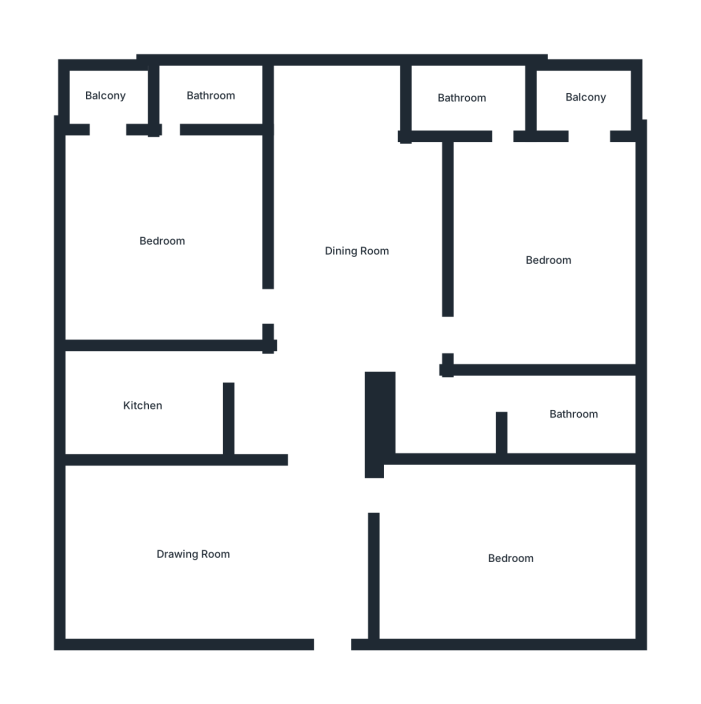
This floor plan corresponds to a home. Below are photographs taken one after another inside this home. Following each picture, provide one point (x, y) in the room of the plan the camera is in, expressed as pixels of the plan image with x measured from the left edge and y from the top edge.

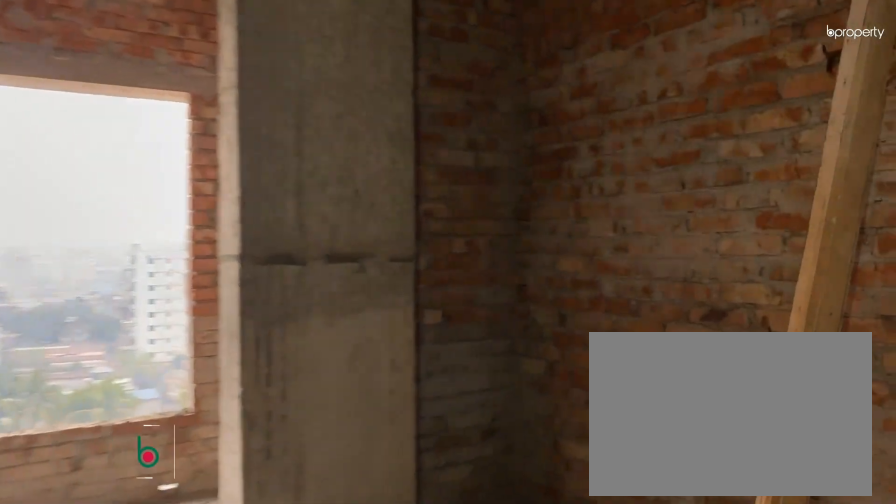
(354, 250)
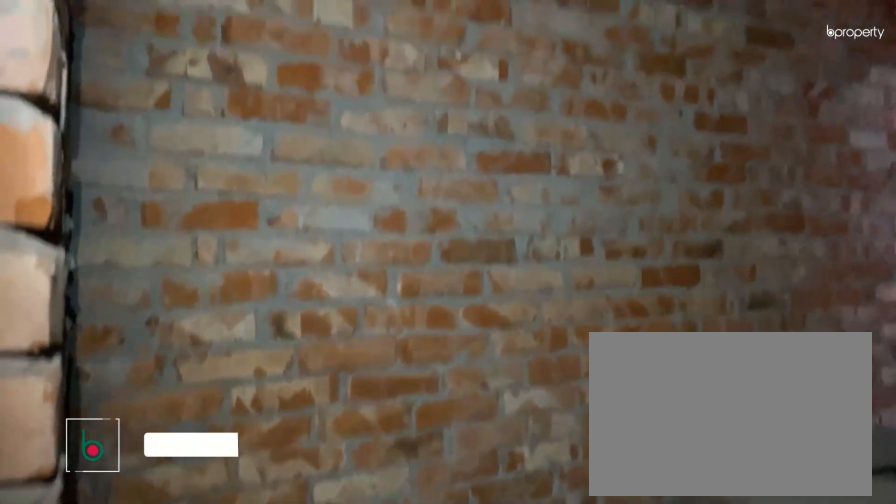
(142, 407)
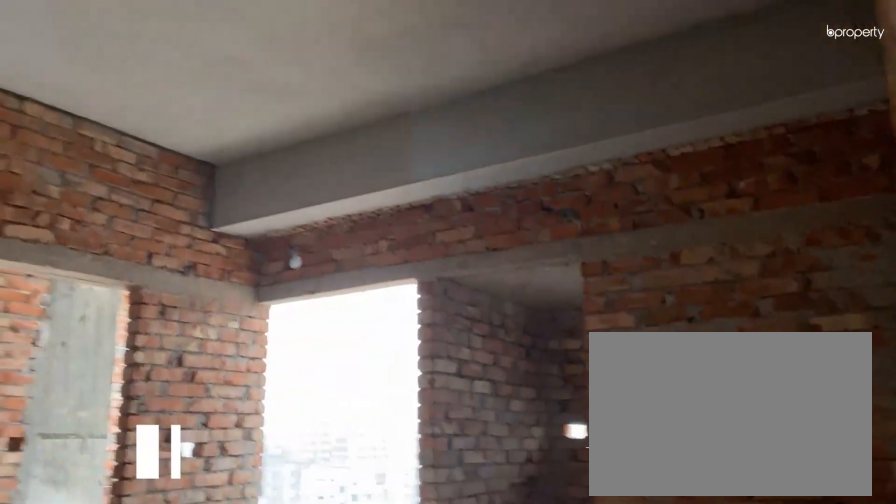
(161, 241)
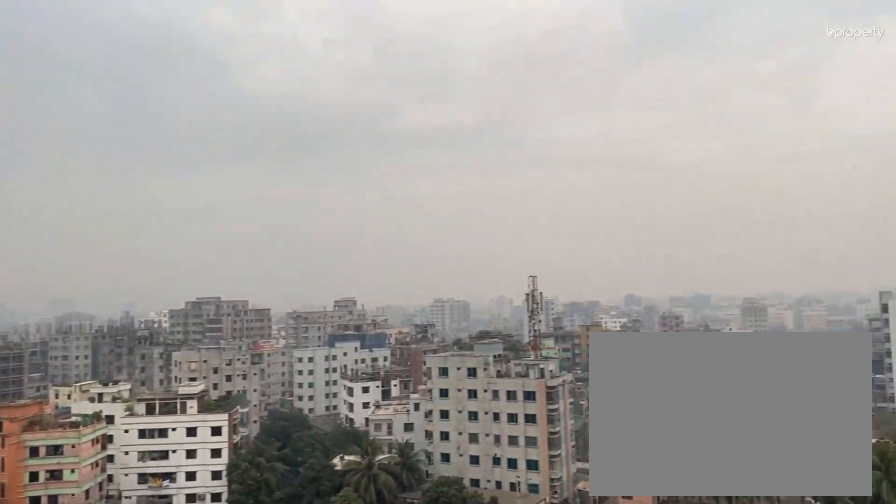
(104, 95)
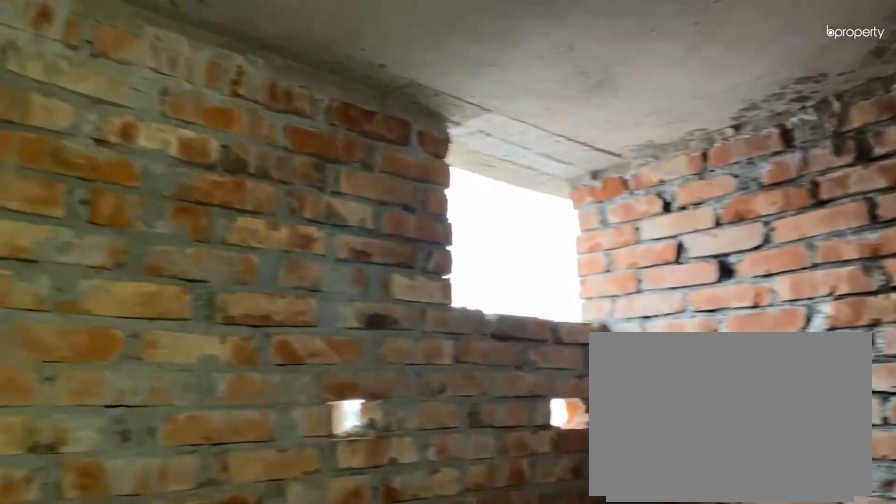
(211, 95)
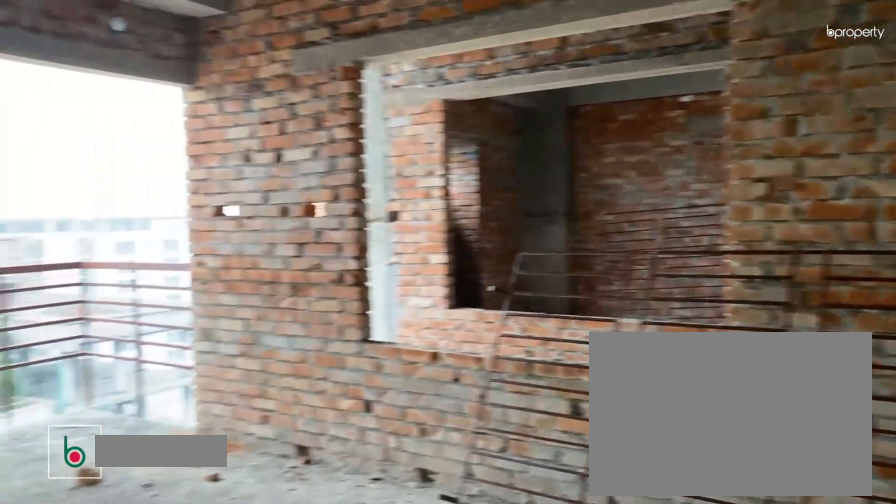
(548, 261)
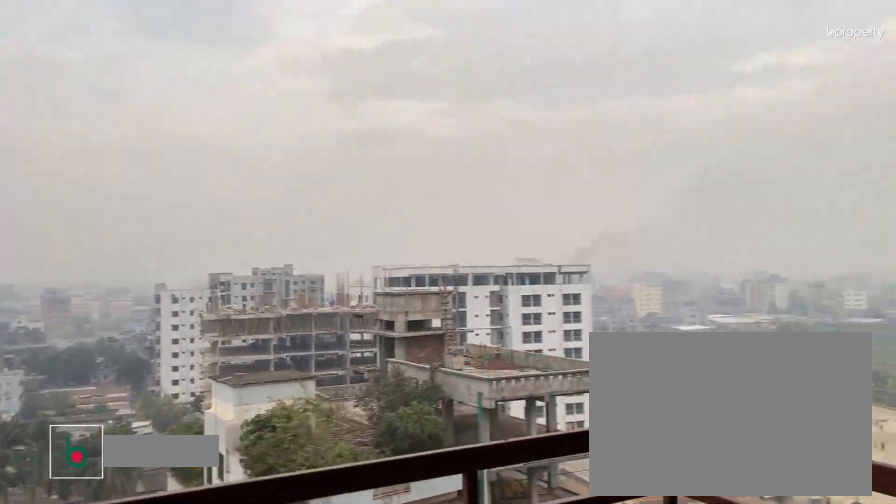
(586, 98)
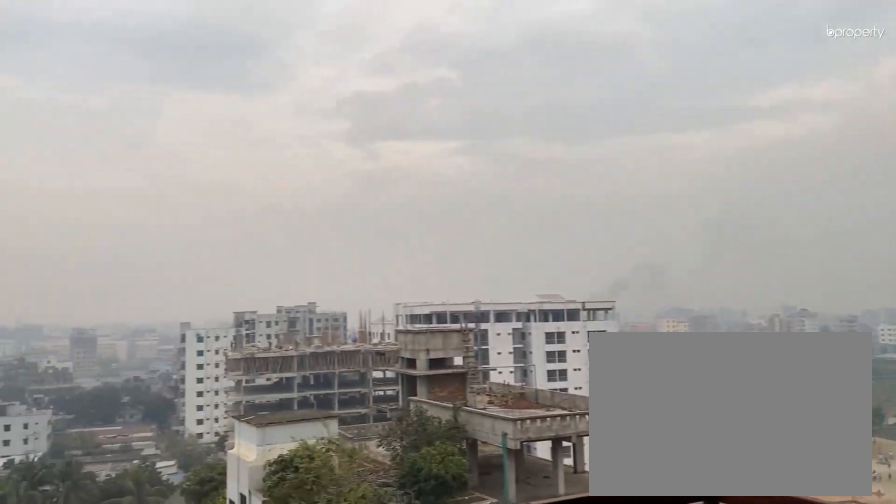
(586, 98)
